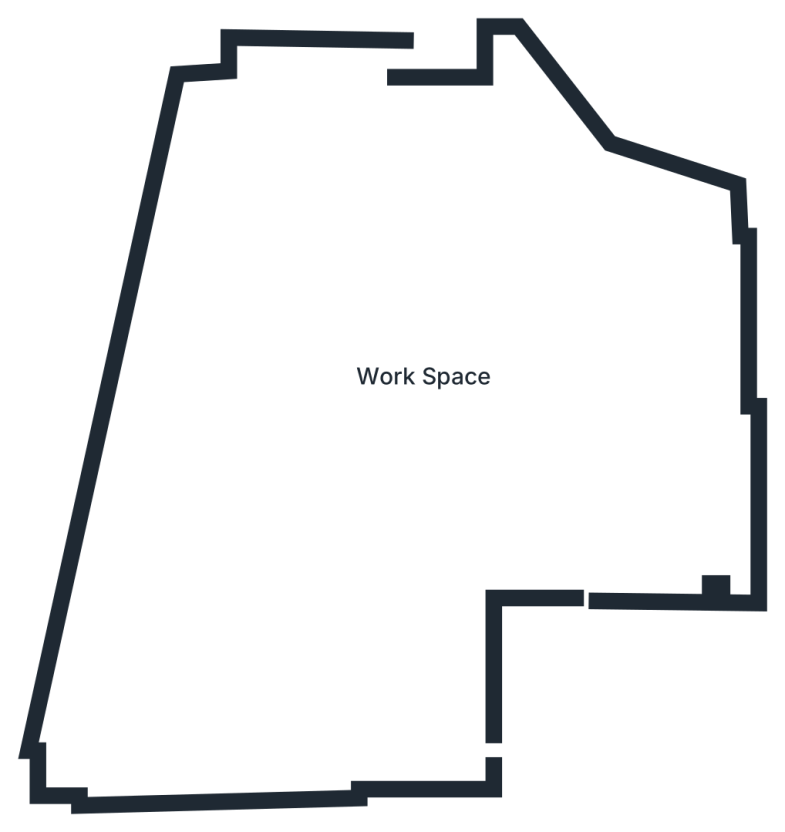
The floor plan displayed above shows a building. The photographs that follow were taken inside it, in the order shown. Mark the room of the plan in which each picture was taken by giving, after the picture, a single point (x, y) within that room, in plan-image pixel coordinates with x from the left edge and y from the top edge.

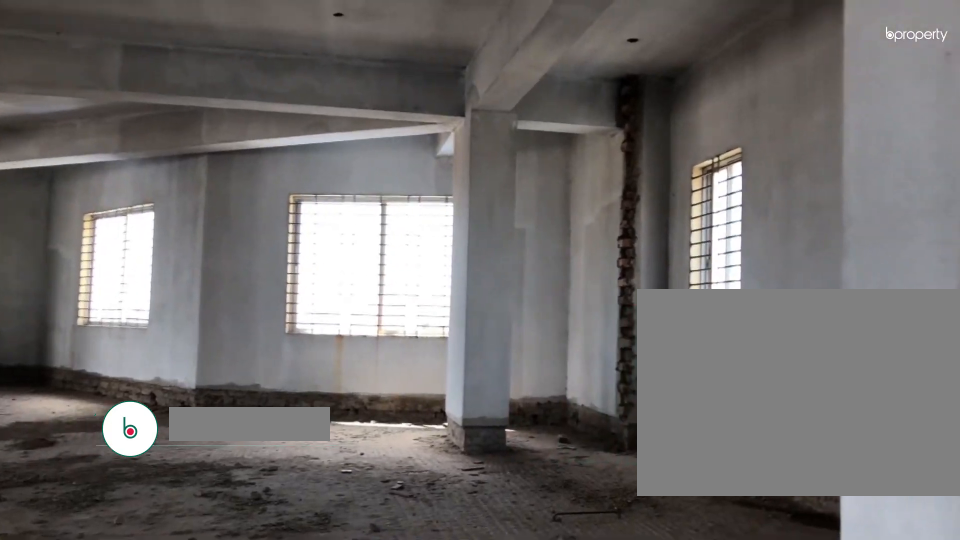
(558, 458)
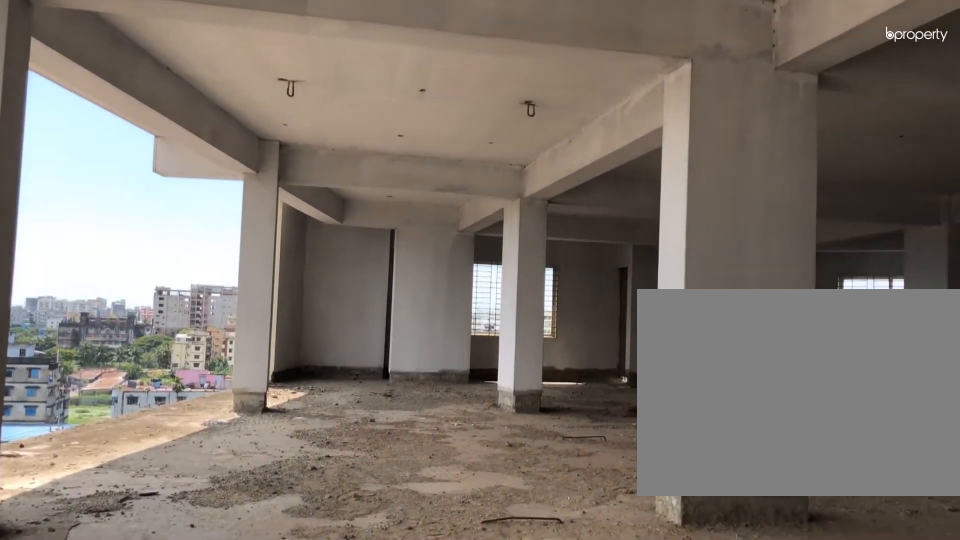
(406, 402)
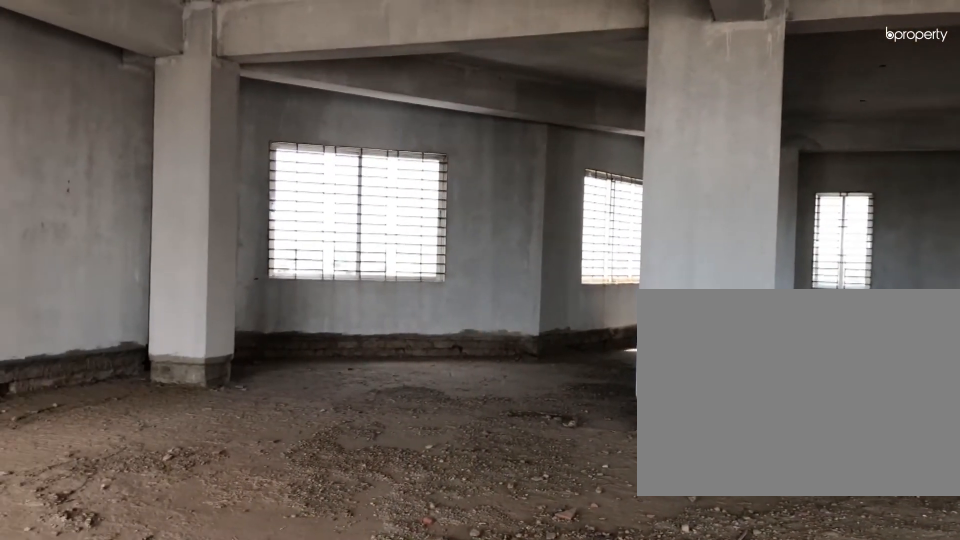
(406, 402)
